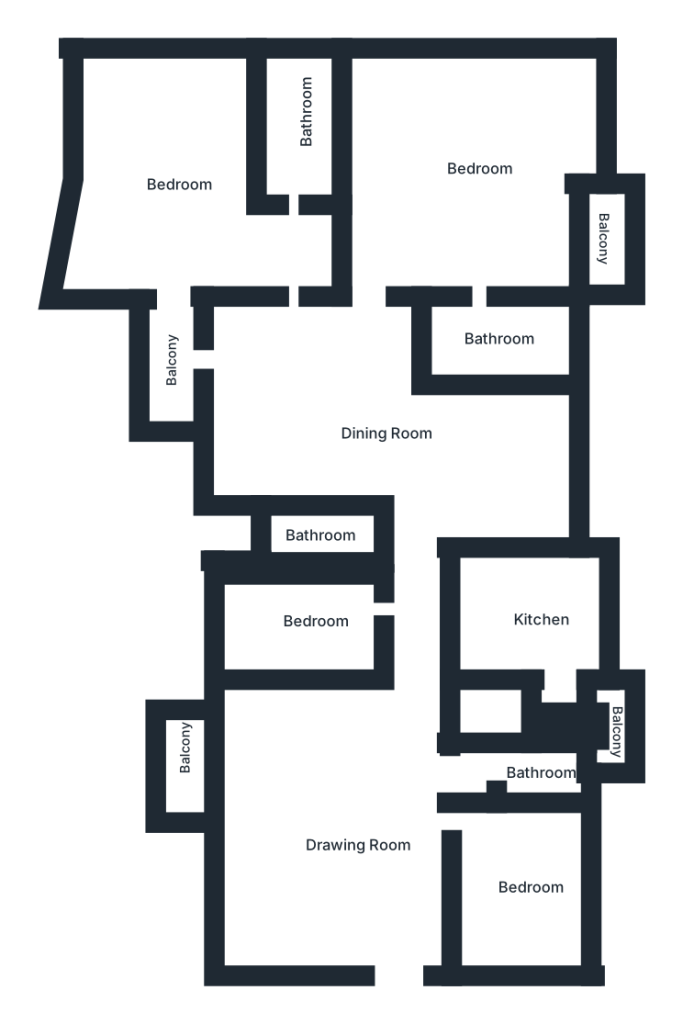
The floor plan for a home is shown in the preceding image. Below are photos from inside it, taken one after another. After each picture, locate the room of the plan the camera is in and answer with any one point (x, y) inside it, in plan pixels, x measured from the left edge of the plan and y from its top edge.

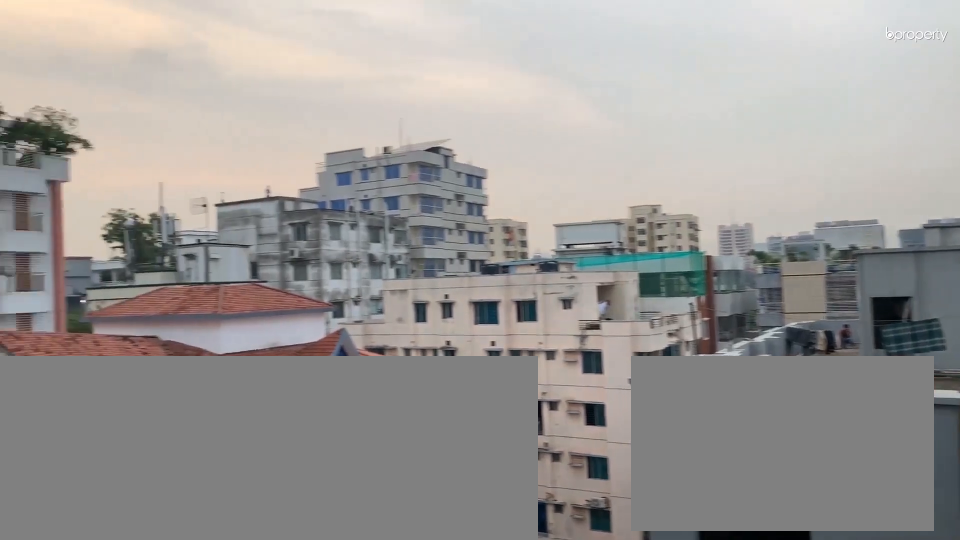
(172, 353)
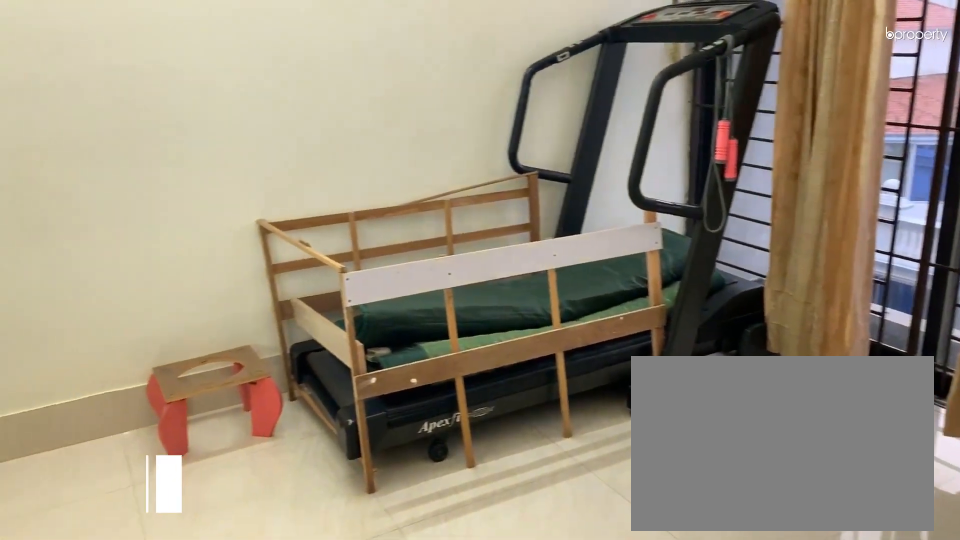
(323, 629)
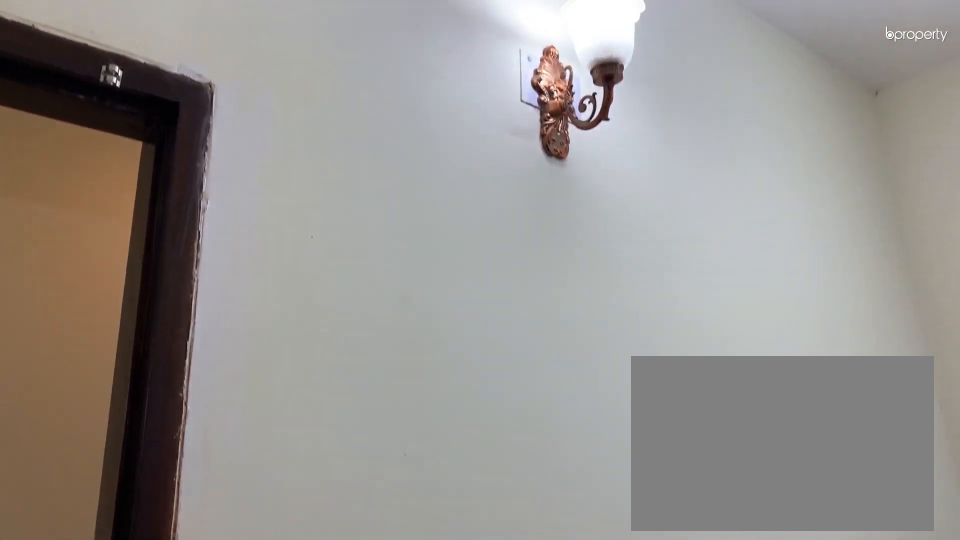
(323, 628)
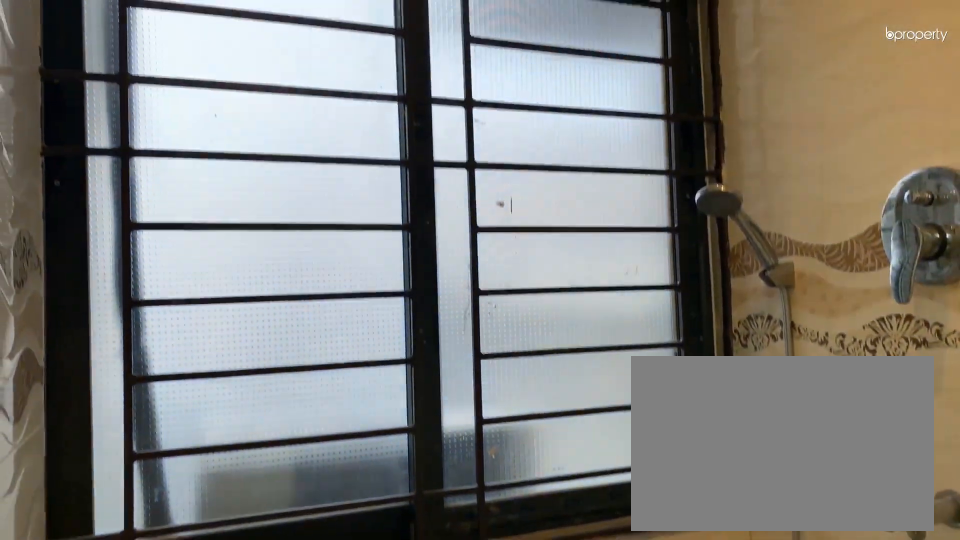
(314, 528)
